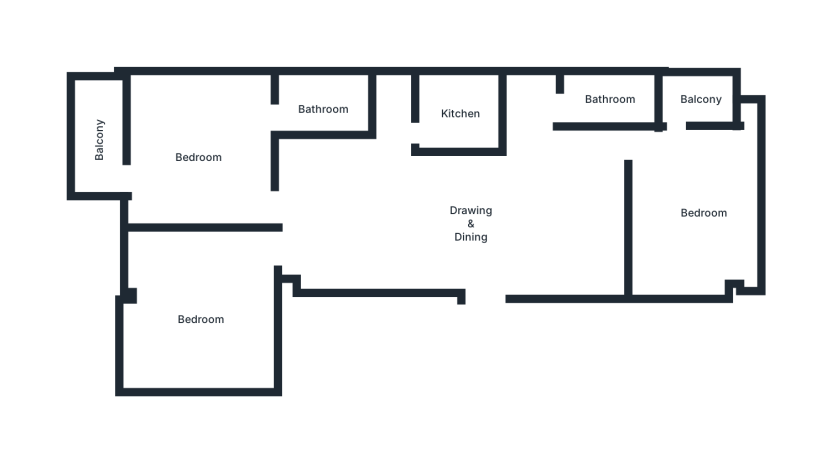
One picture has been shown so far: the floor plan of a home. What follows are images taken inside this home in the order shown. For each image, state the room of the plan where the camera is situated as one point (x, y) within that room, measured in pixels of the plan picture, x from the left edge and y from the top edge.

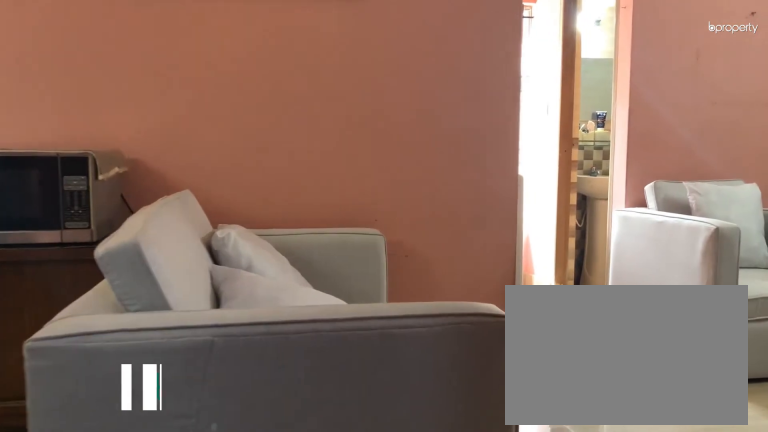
(529, 224)
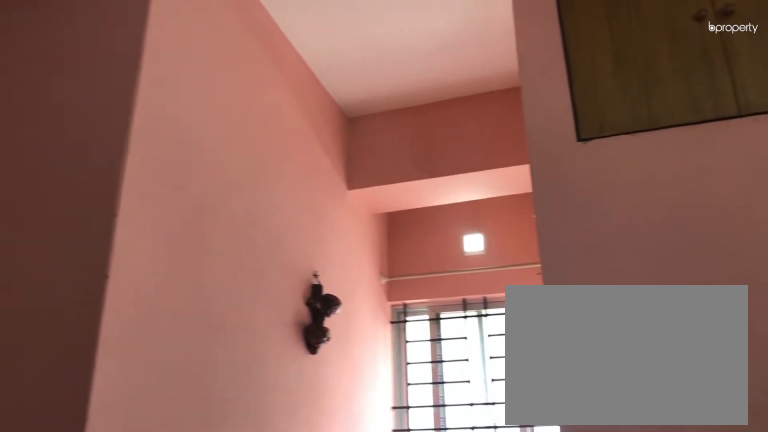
(574, 225)
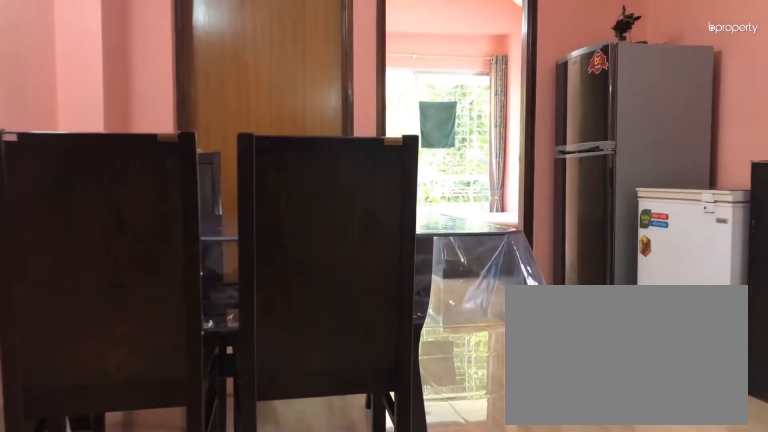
(389, 224)
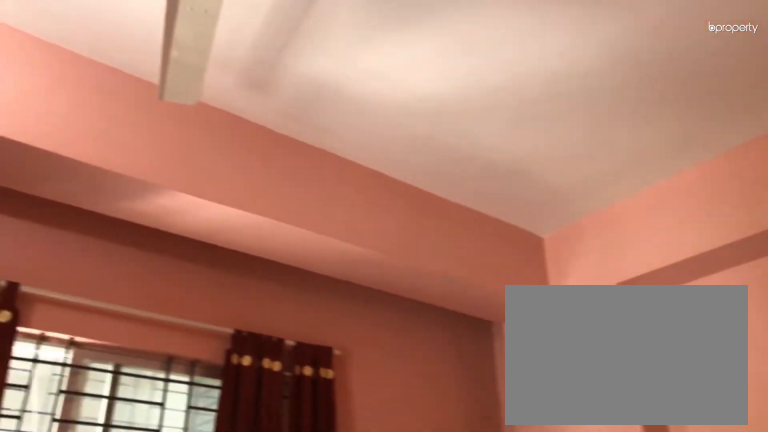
(708, 206)
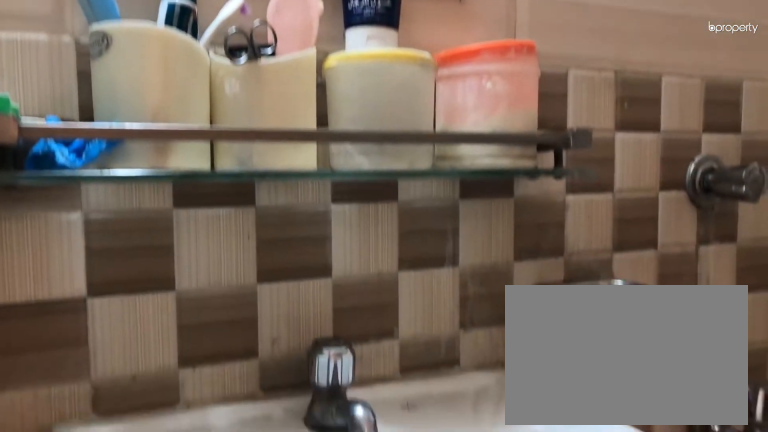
(607, 98)
